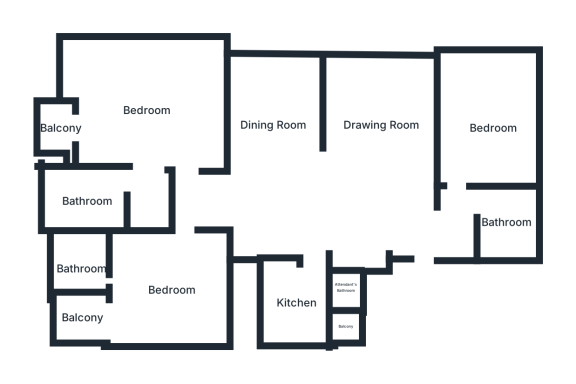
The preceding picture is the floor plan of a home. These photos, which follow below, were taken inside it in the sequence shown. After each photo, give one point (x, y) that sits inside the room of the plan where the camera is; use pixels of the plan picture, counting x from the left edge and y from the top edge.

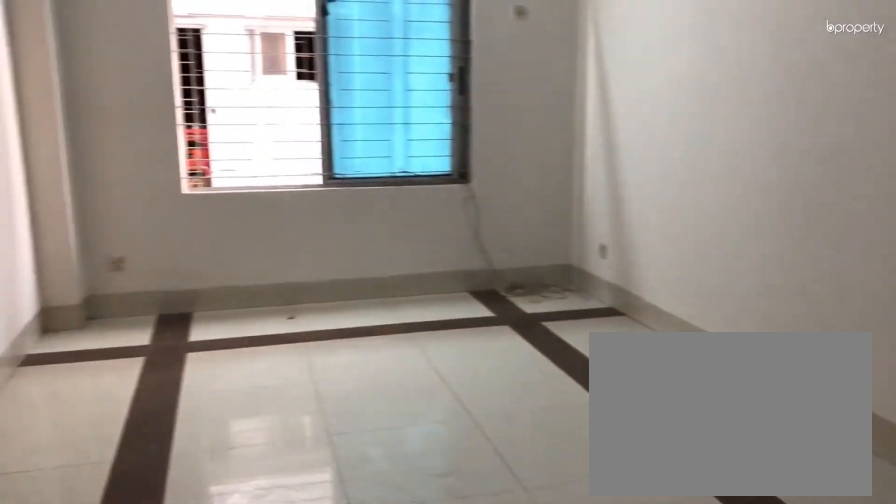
(383, 129)
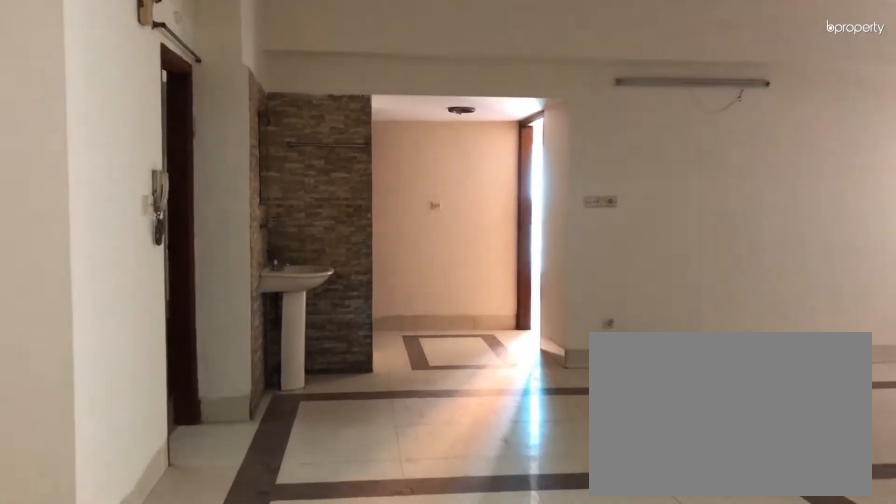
(276, 126)
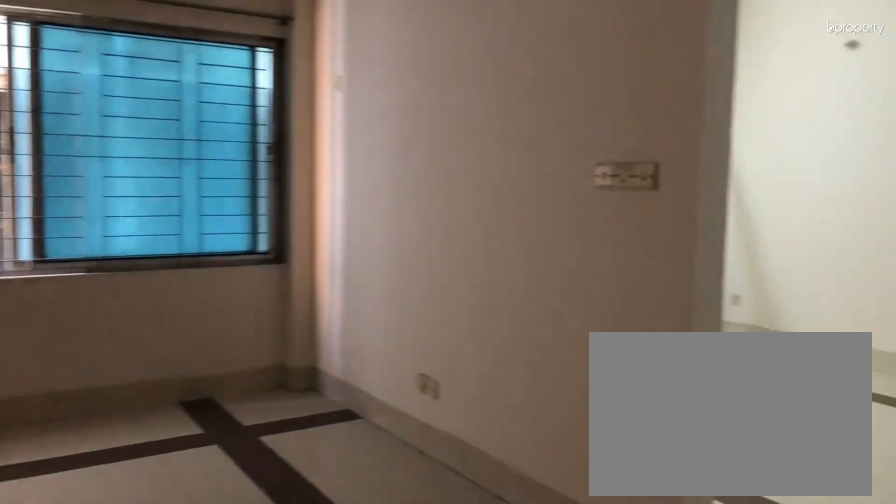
(276, 126)
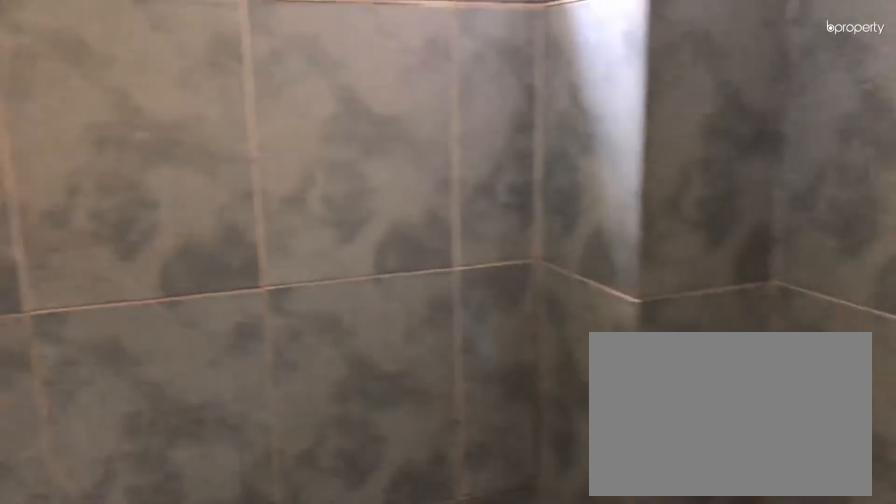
(506, 219)
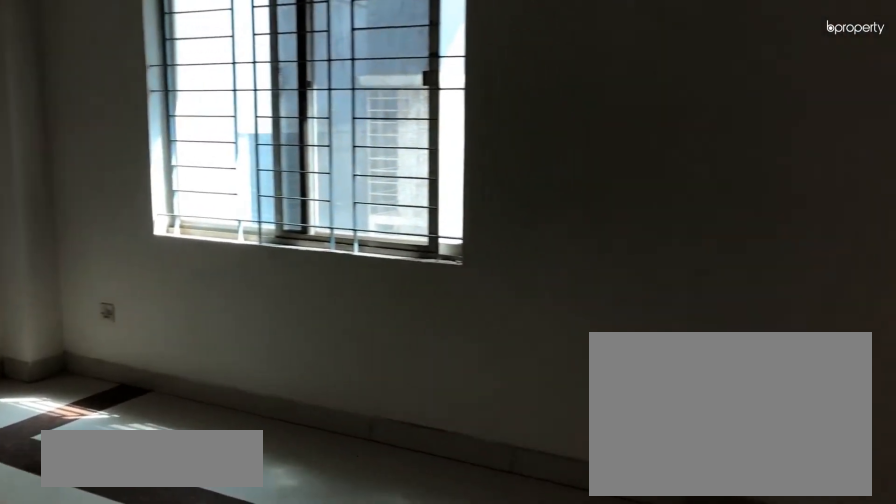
(493, 125)
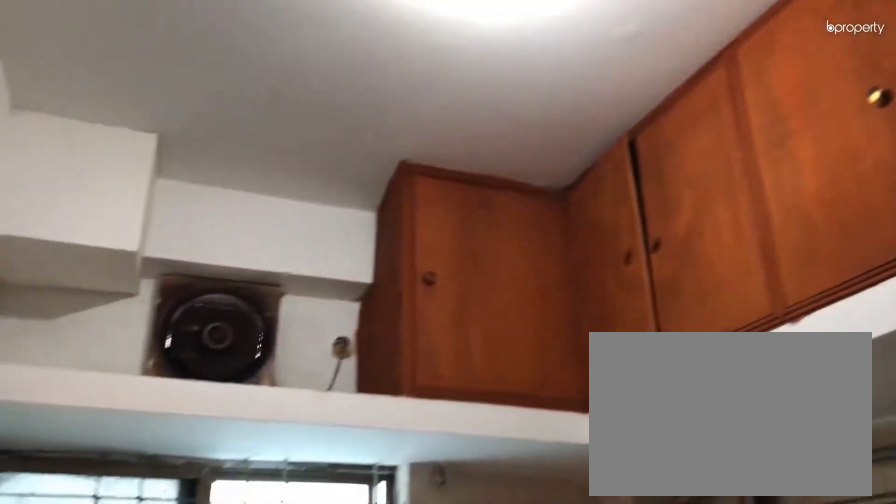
(299, 301)
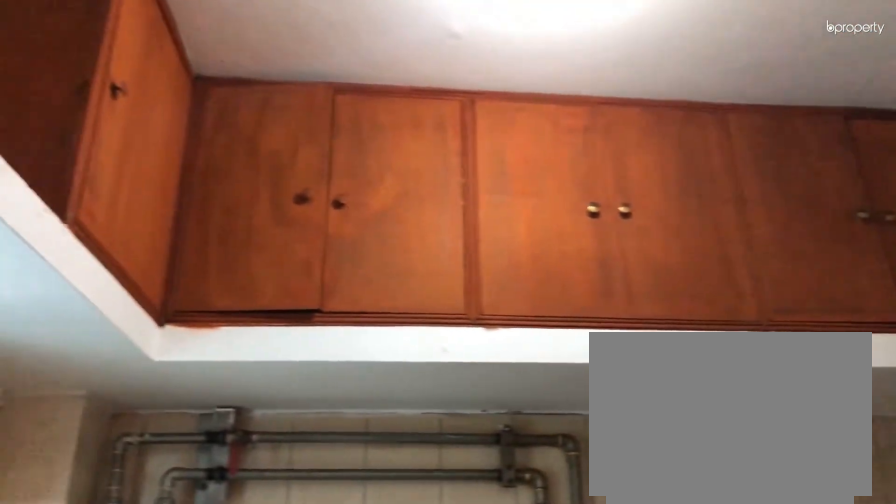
(298, 301)
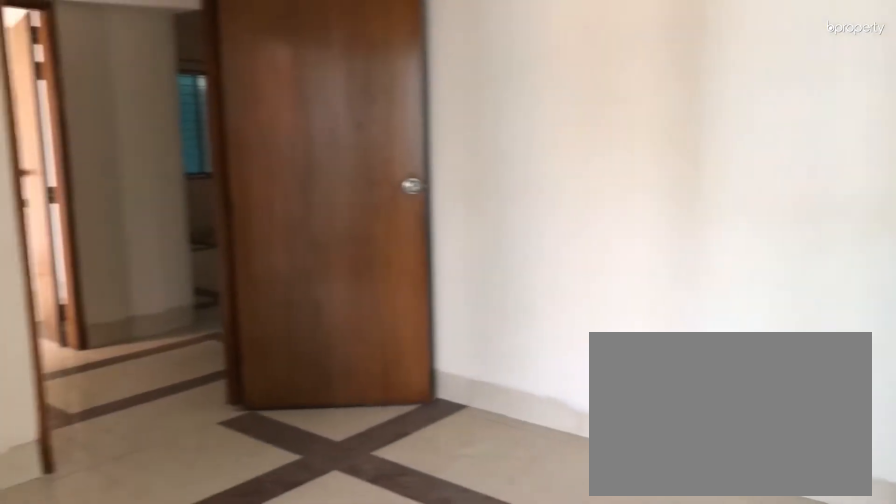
(170, 288)
